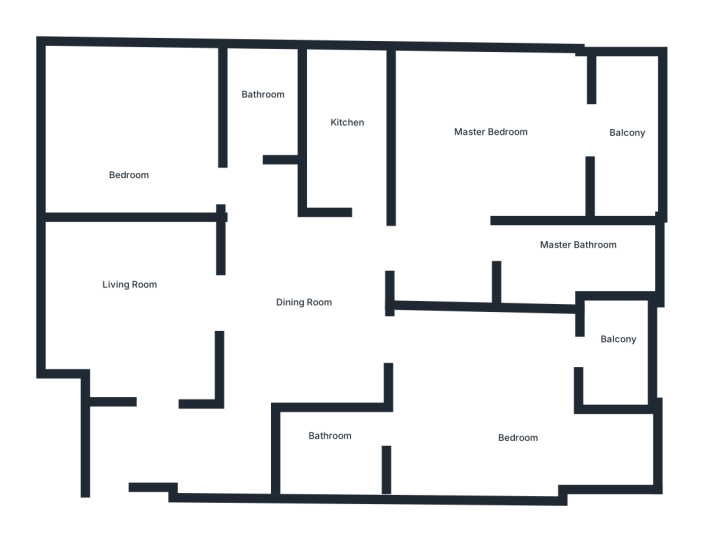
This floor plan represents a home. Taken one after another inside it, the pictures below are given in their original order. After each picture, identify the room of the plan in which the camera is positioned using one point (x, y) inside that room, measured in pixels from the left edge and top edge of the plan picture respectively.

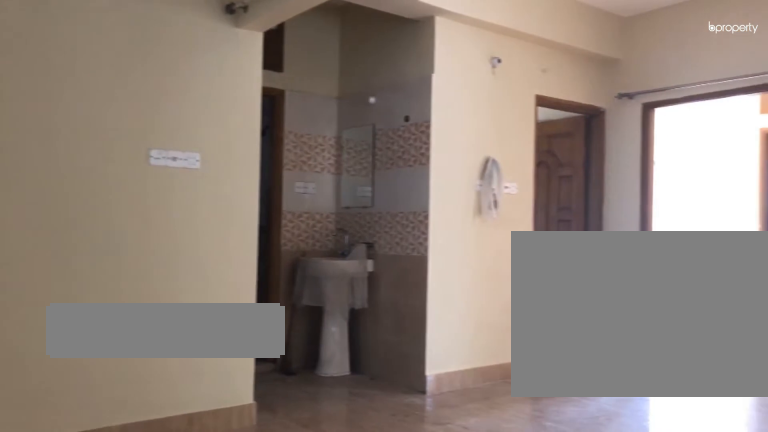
(156, 287)
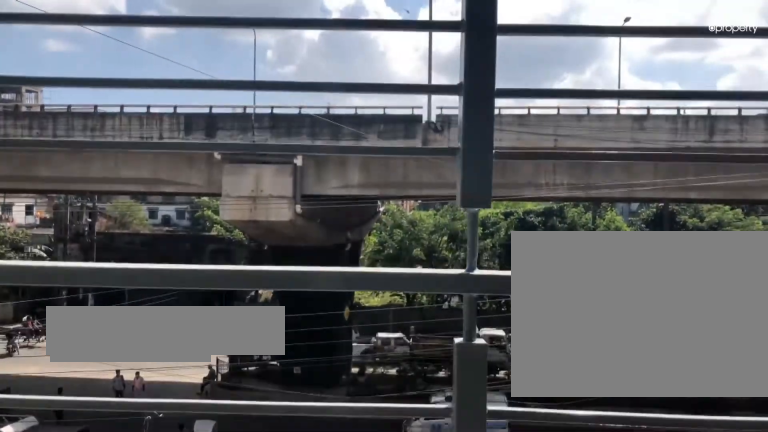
(629, 349)
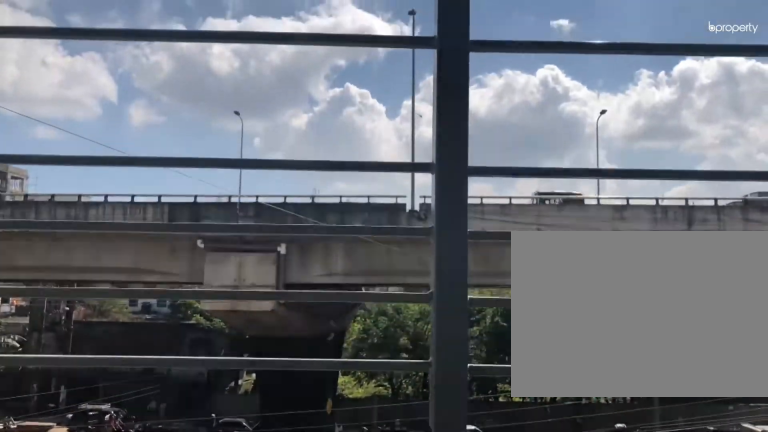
(629, 349)
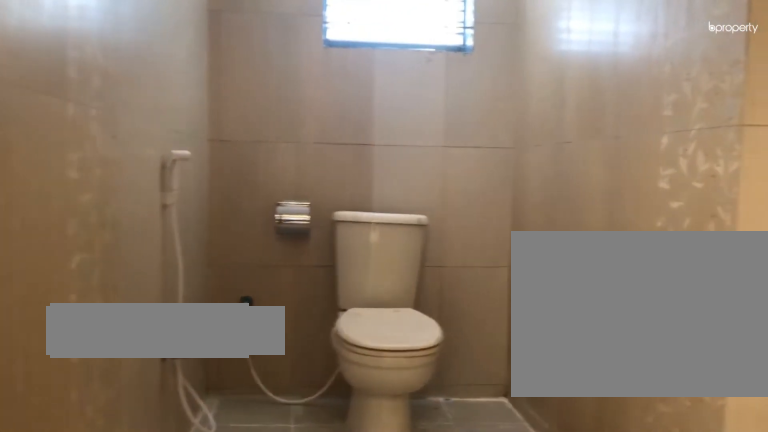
(561, 254)
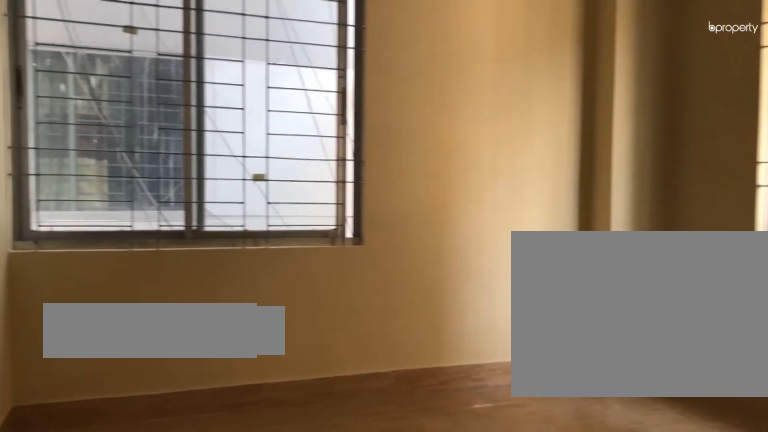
(132, 114)
